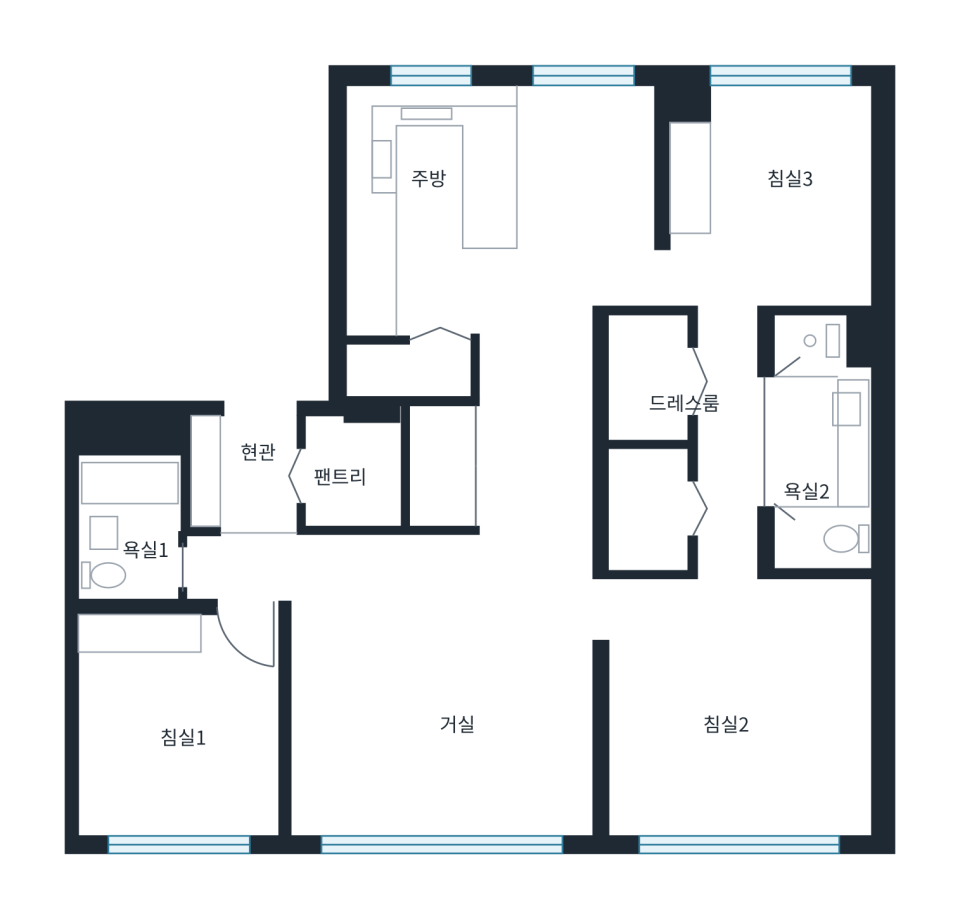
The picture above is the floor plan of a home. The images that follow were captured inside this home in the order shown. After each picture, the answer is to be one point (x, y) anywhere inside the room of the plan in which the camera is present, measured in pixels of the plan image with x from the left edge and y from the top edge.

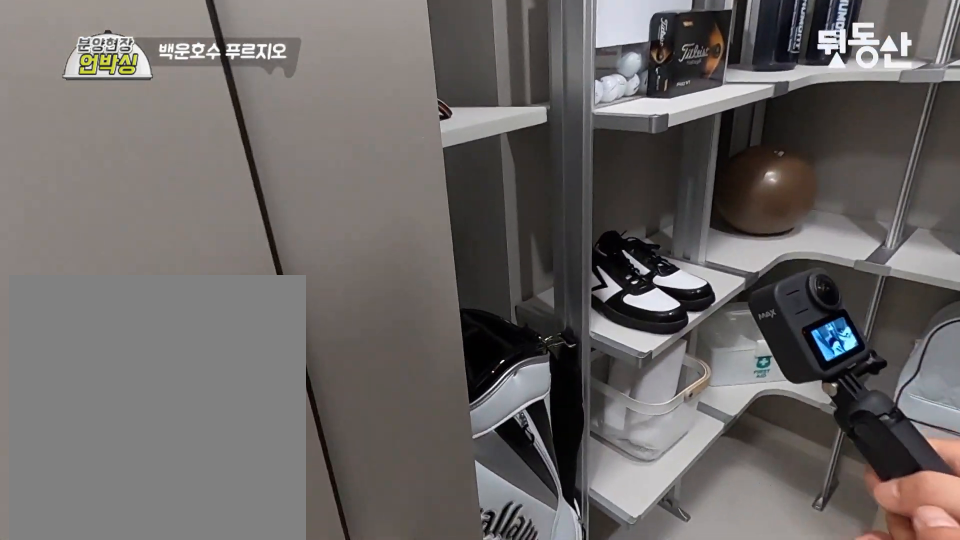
(250, 480)
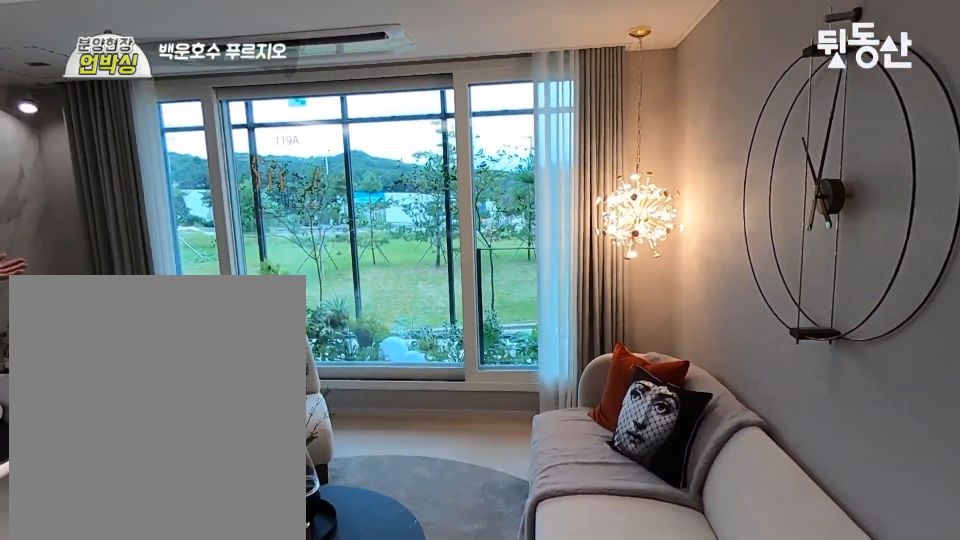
(461, 748)
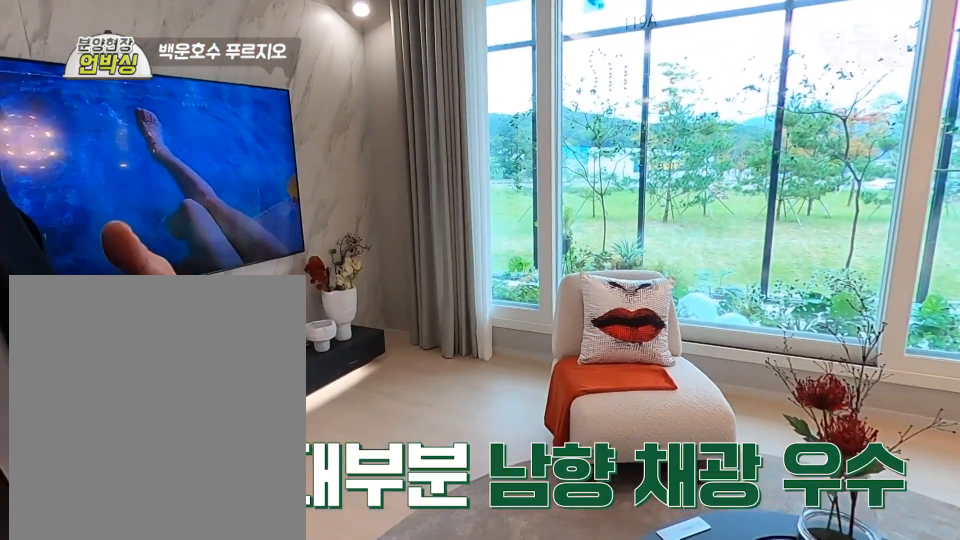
(461, 748)
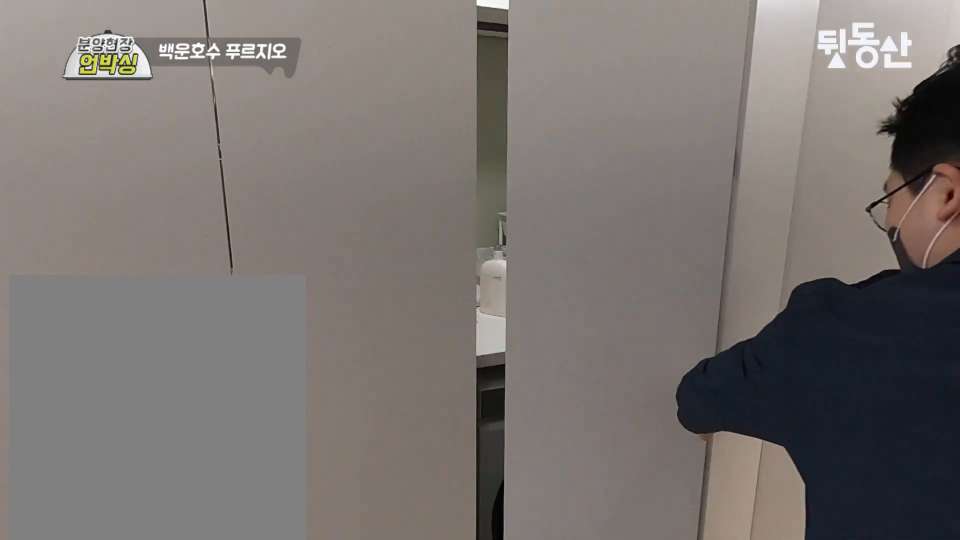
(537, 486)
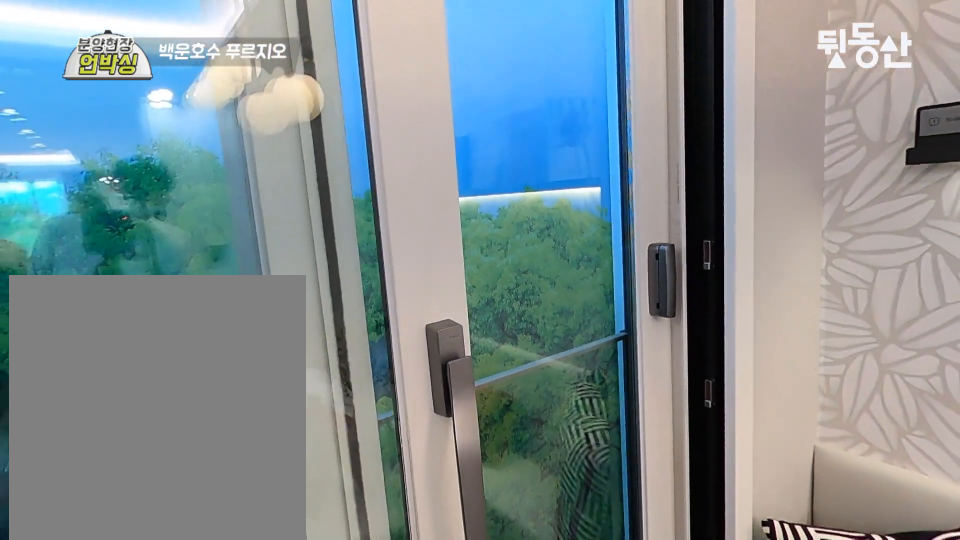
(582, 231)
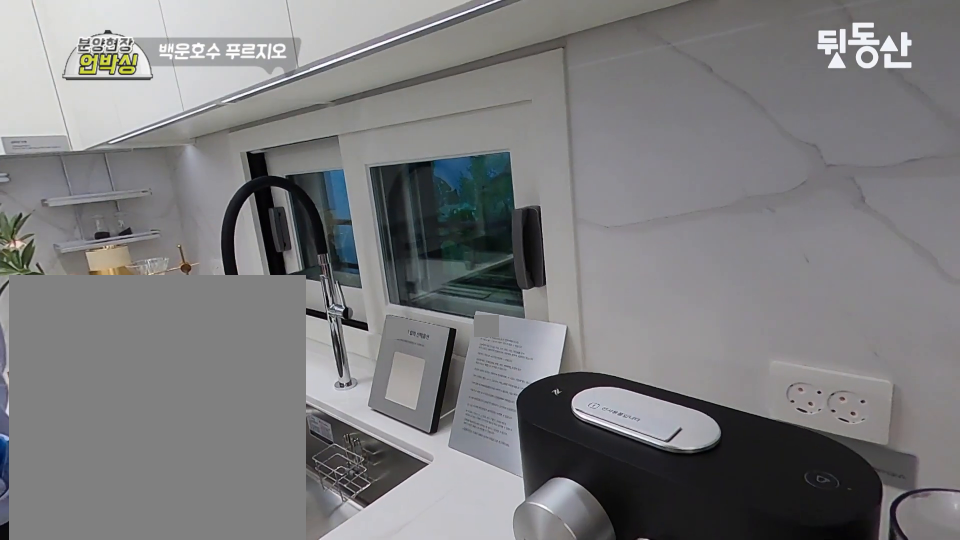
(582, 231)
